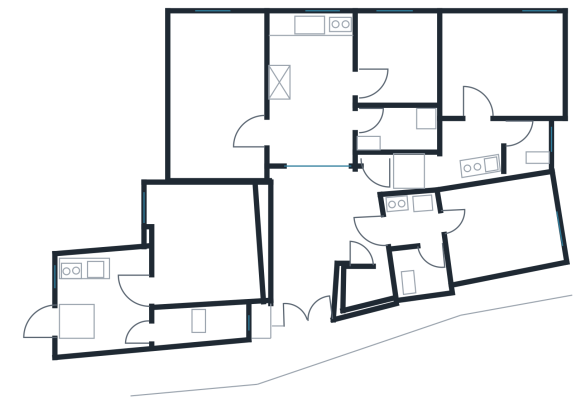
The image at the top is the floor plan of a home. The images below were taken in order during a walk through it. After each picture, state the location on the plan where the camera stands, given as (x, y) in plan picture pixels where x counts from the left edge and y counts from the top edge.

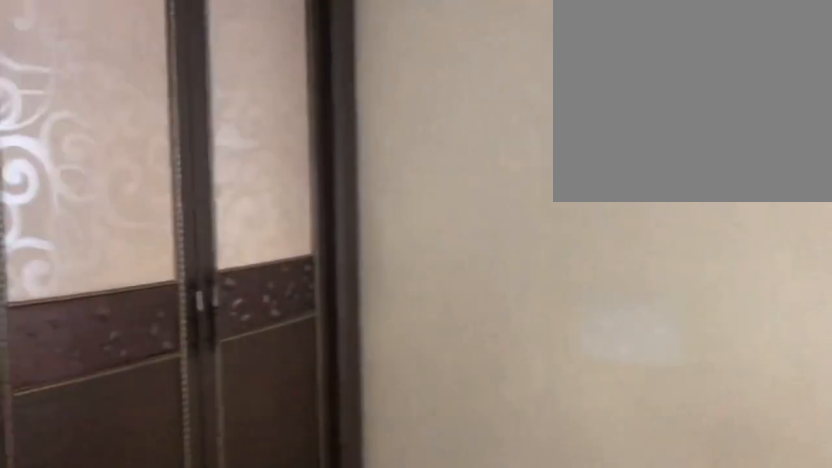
(221, 120)
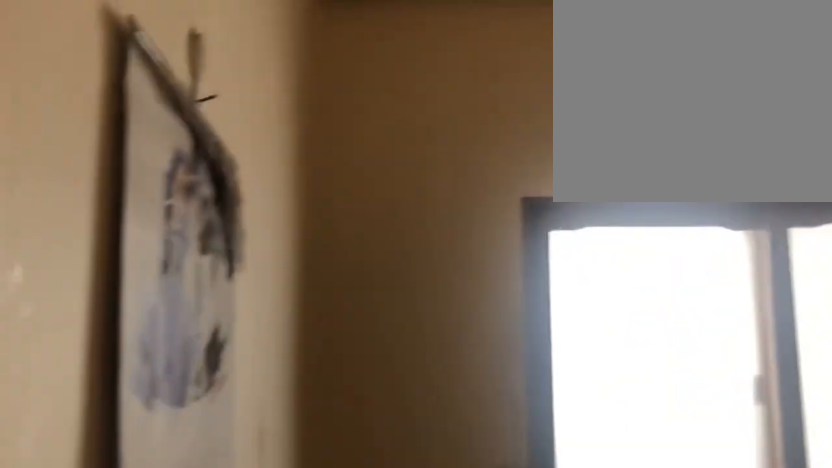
(387, 73)
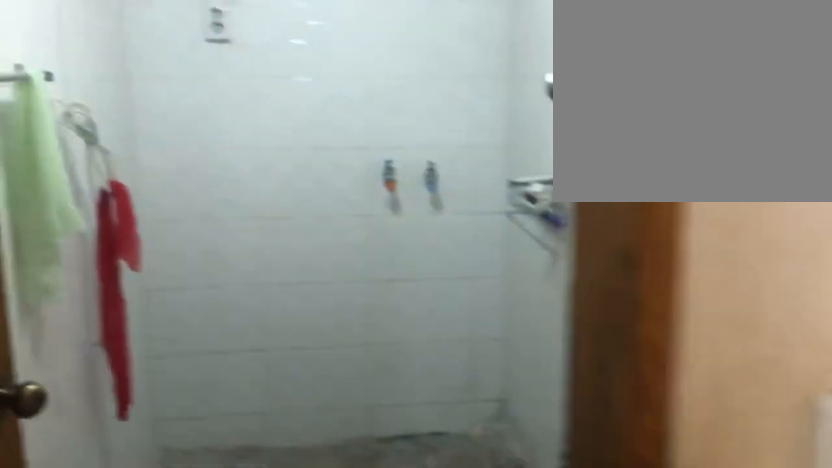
(331, 126)
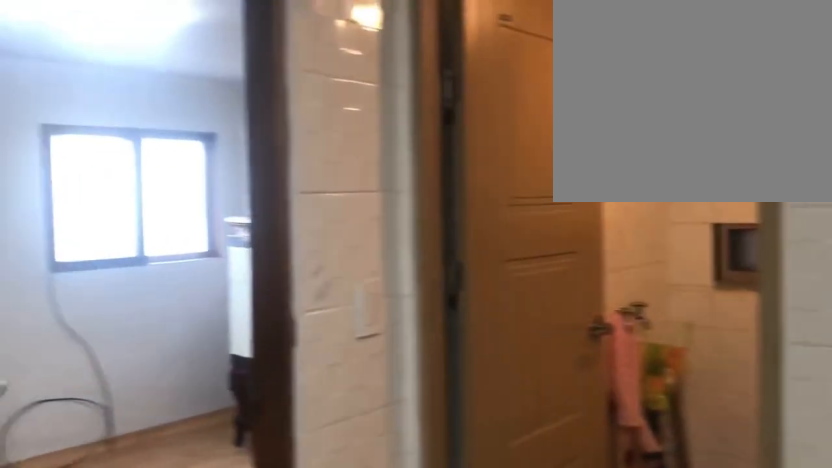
(468, 150)
